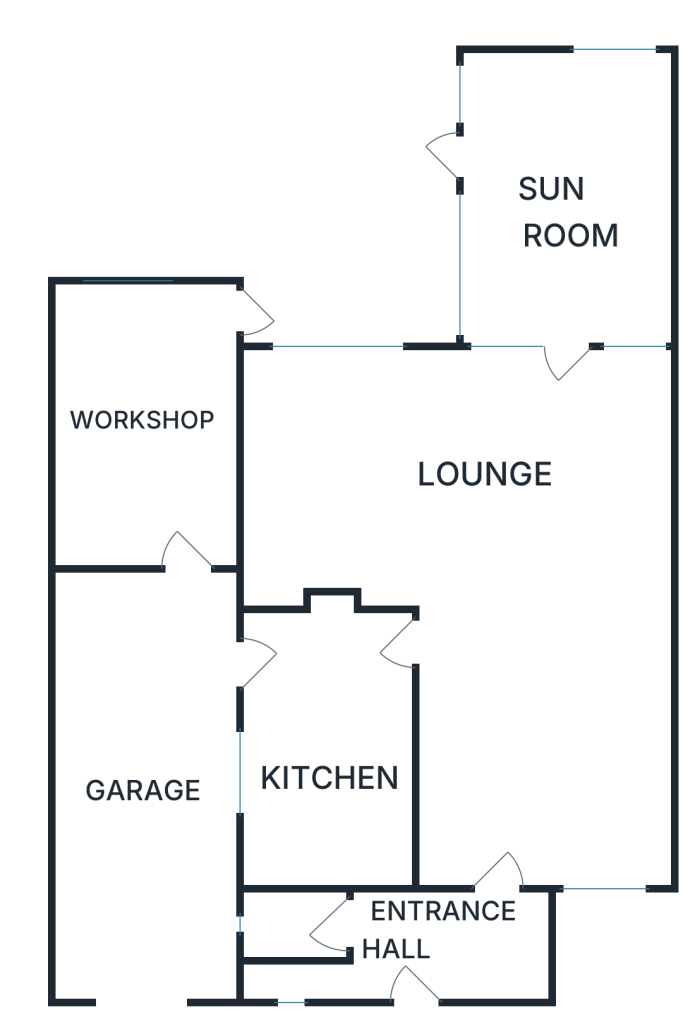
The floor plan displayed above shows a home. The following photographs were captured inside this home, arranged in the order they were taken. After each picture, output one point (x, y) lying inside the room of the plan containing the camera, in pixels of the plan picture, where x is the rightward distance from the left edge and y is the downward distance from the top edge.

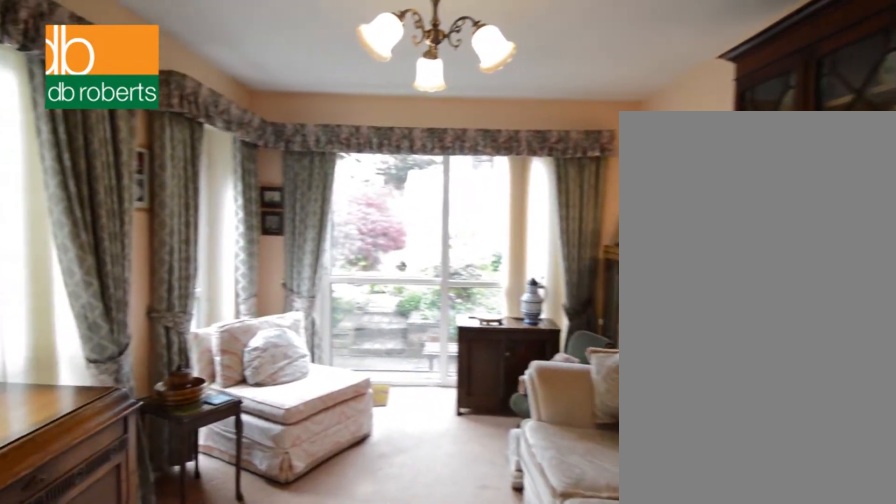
(566, 192)
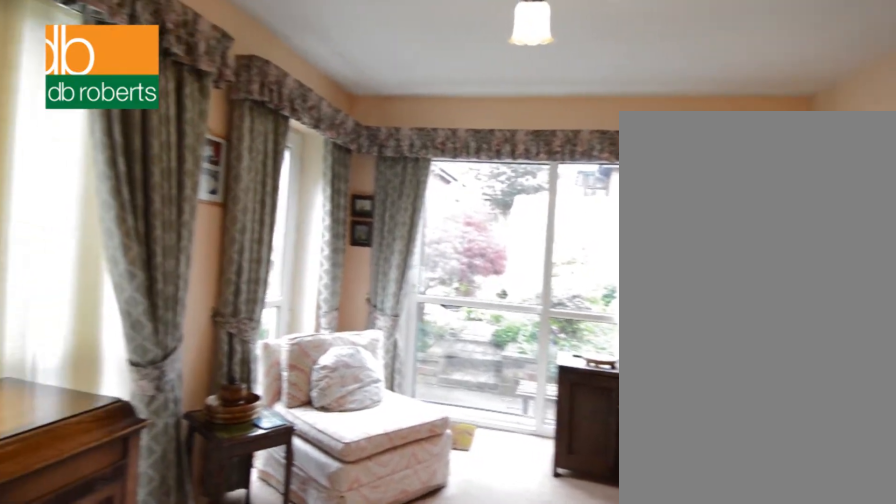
(566, 192)
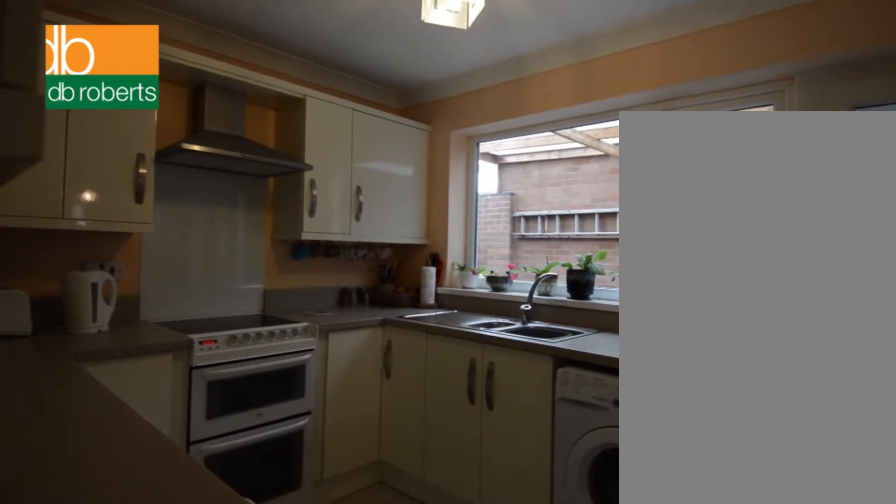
(326, 744)
